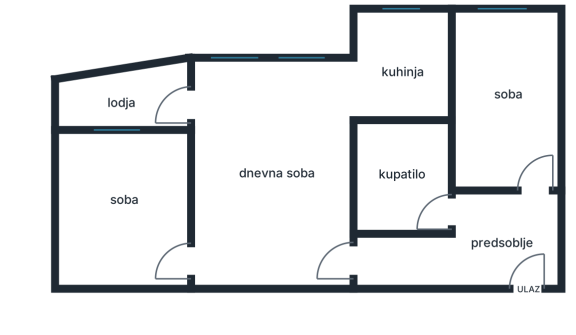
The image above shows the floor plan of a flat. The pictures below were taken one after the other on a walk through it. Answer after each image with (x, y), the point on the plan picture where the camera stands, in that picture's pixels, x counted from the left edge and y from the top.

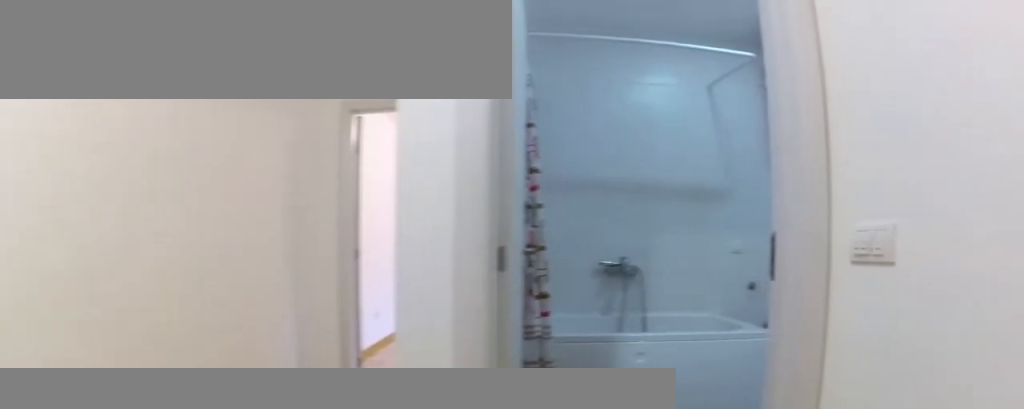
(506, 207)
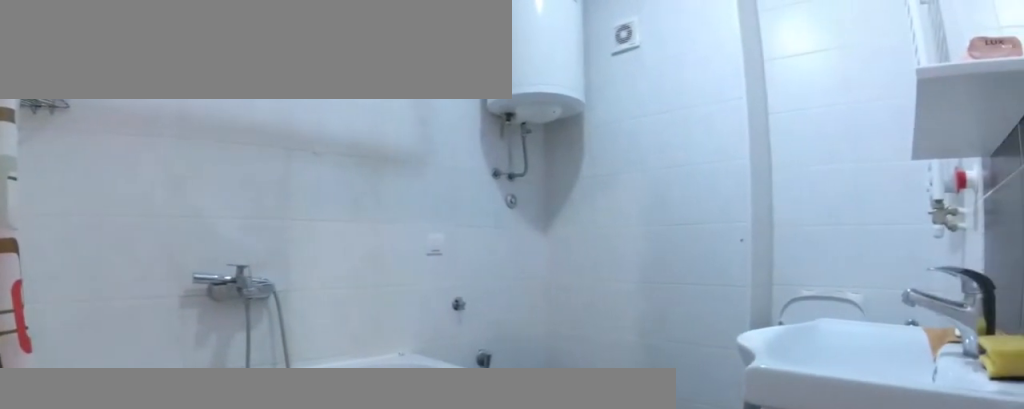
(438, 203)
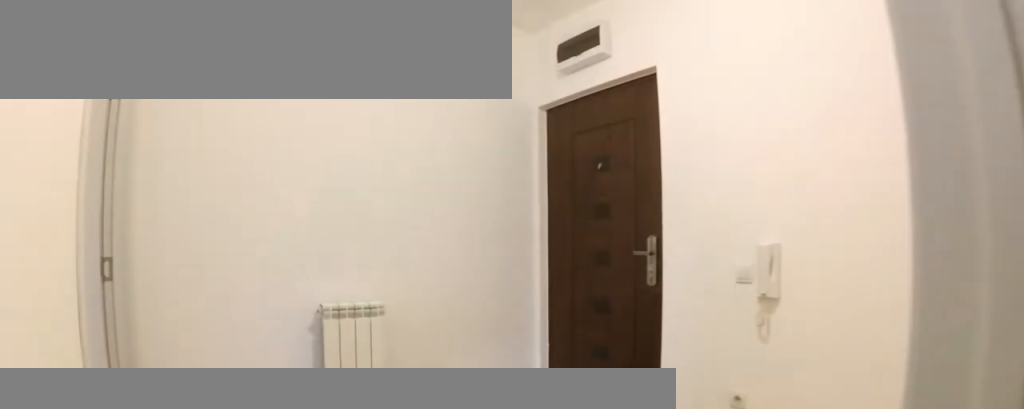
(423, 197)
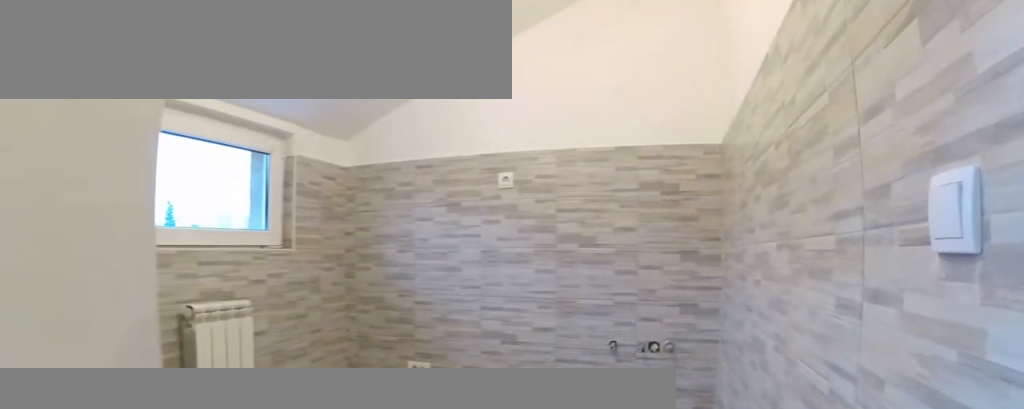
(334, 109)
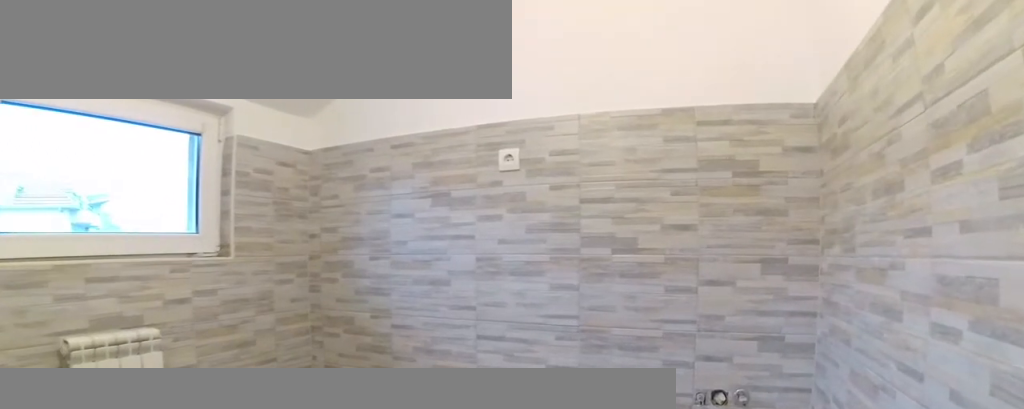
(363, 117)
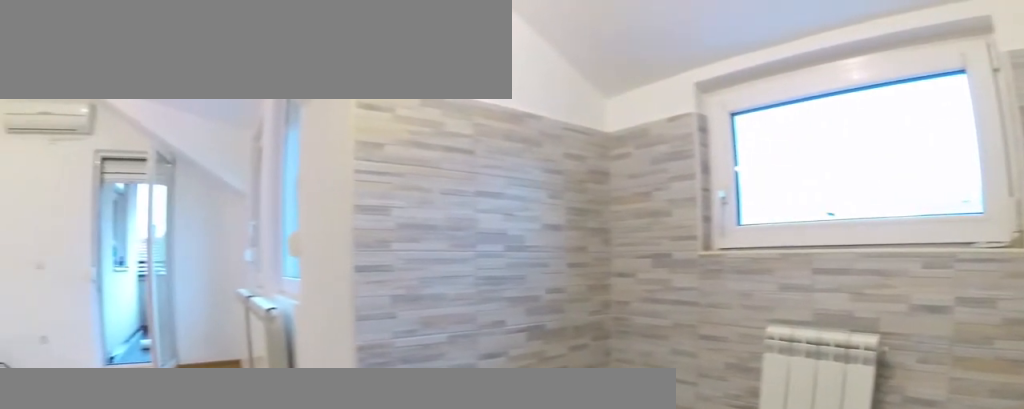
(445, 101)
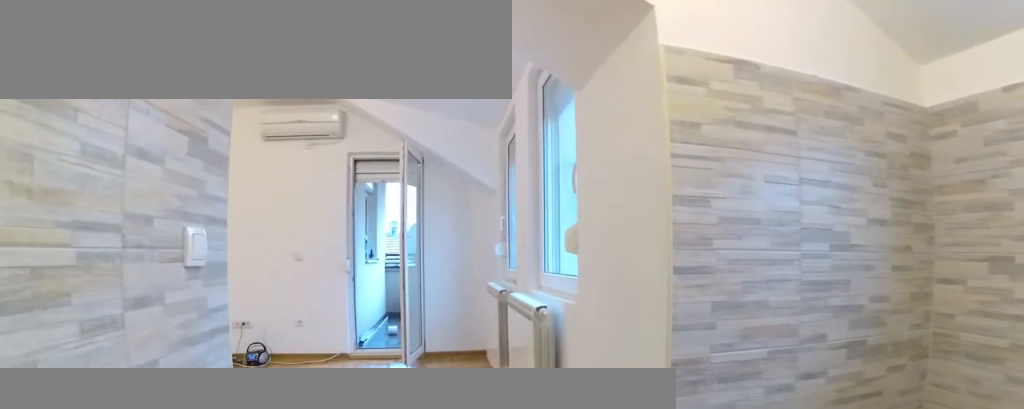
(431, 89)
